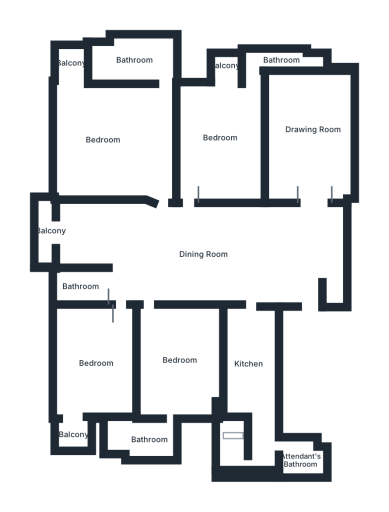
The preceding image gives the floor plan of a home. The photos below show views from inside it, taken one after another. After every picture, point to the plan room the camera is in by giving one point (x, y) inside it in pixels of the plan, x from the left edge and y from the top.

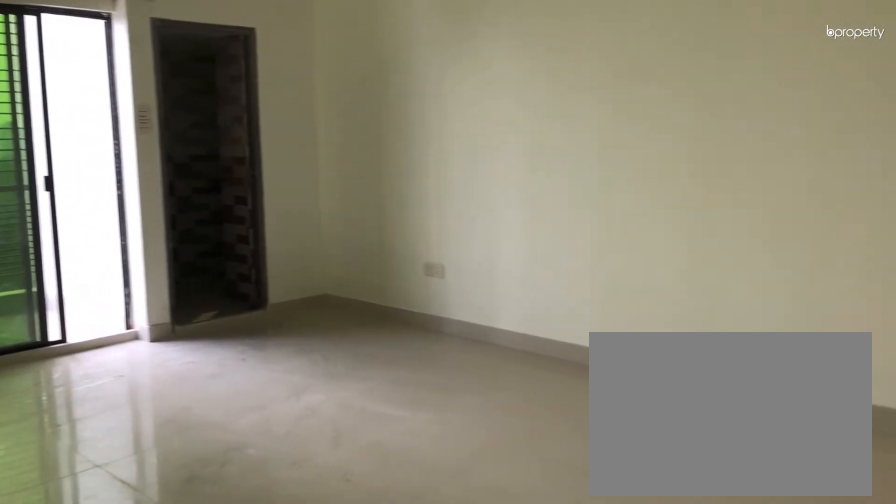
(223, 143)
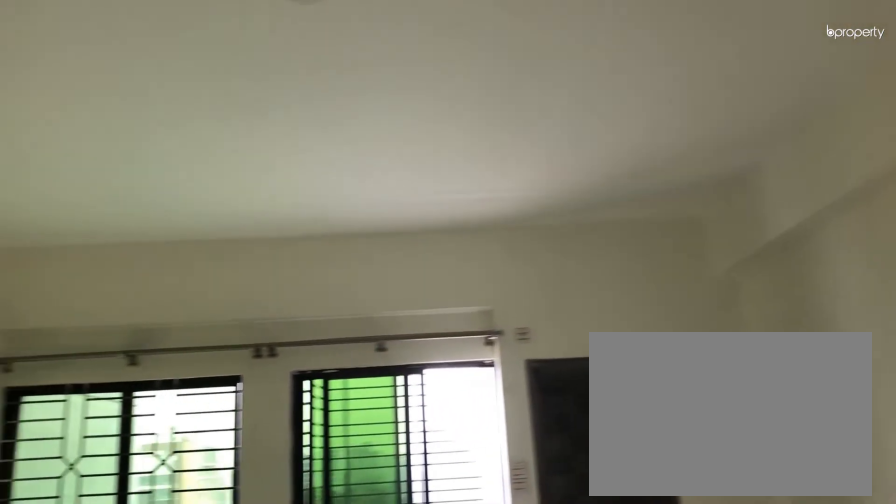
(223, 143)
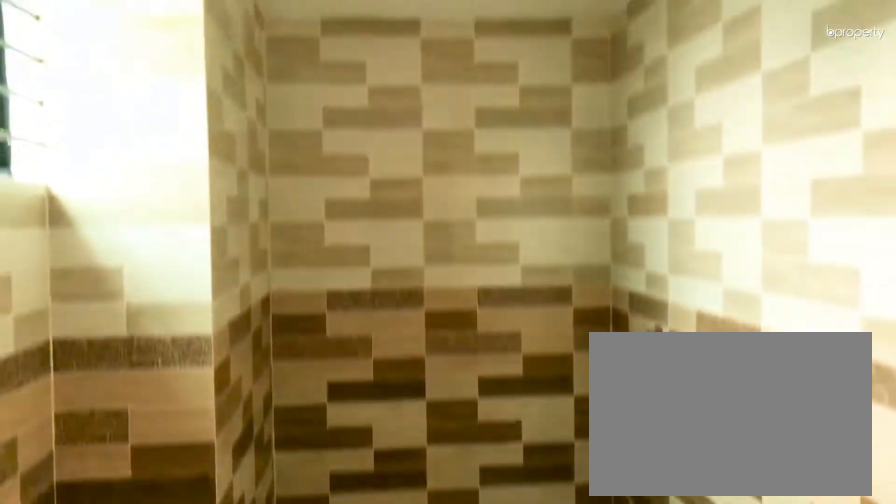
(271, 60)
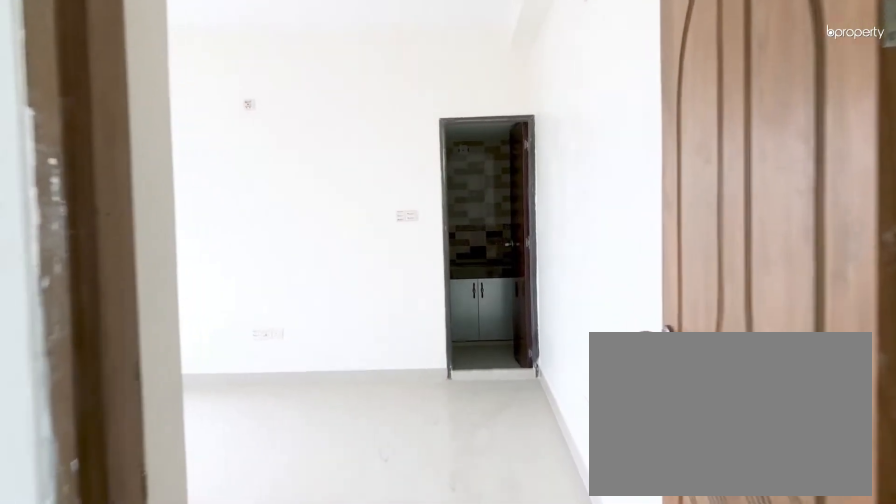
(154, 192)
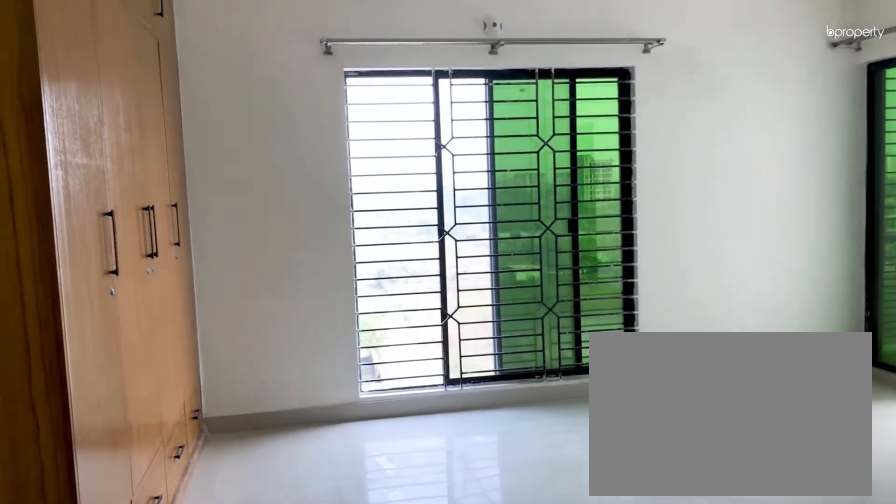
(100, 143)
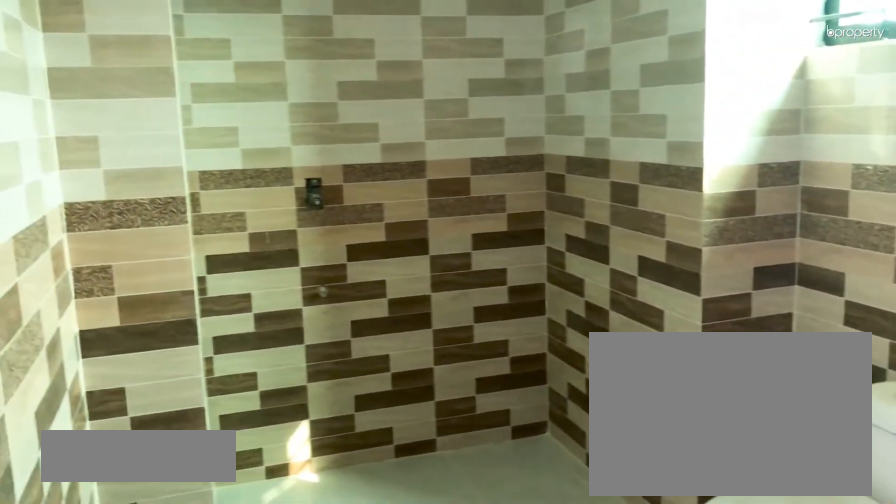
(133, 61)
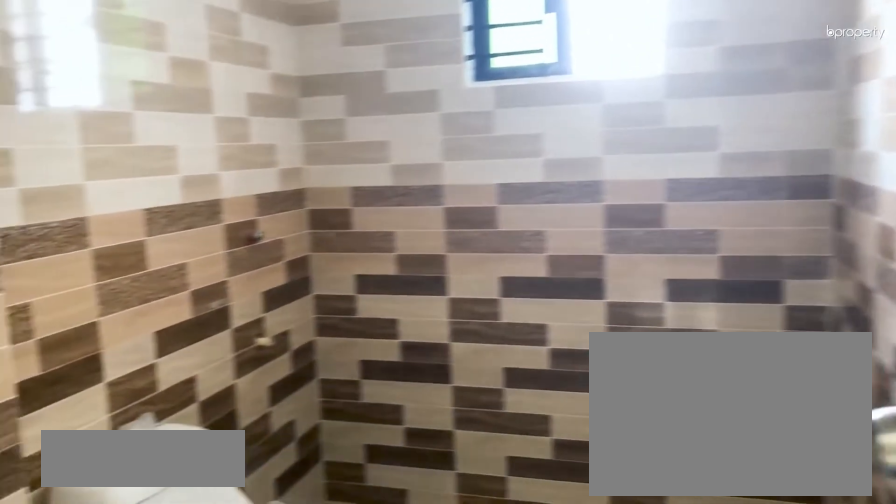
(78, 285)
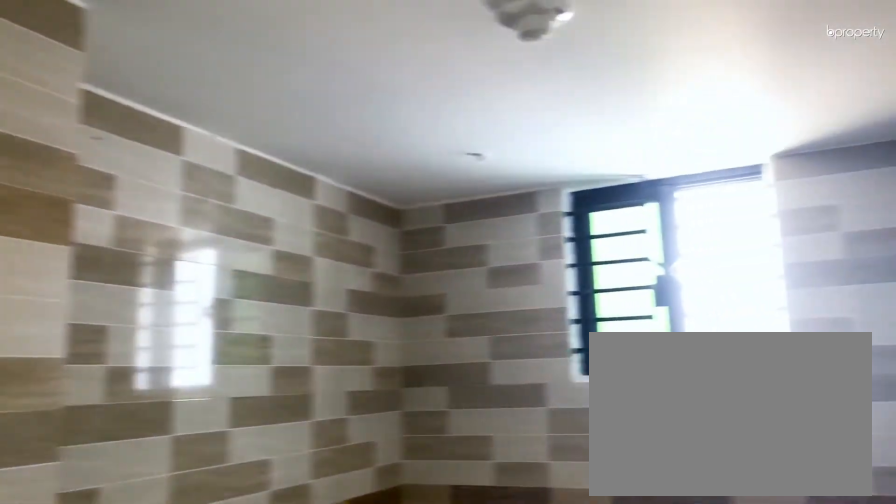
(78, 285)
